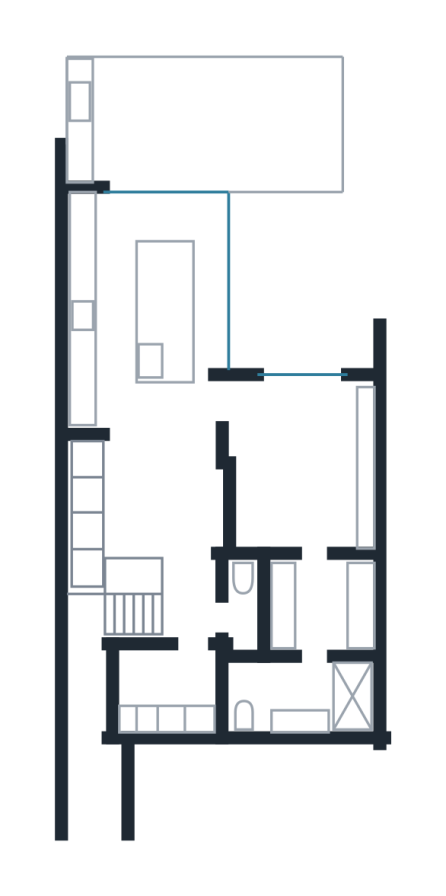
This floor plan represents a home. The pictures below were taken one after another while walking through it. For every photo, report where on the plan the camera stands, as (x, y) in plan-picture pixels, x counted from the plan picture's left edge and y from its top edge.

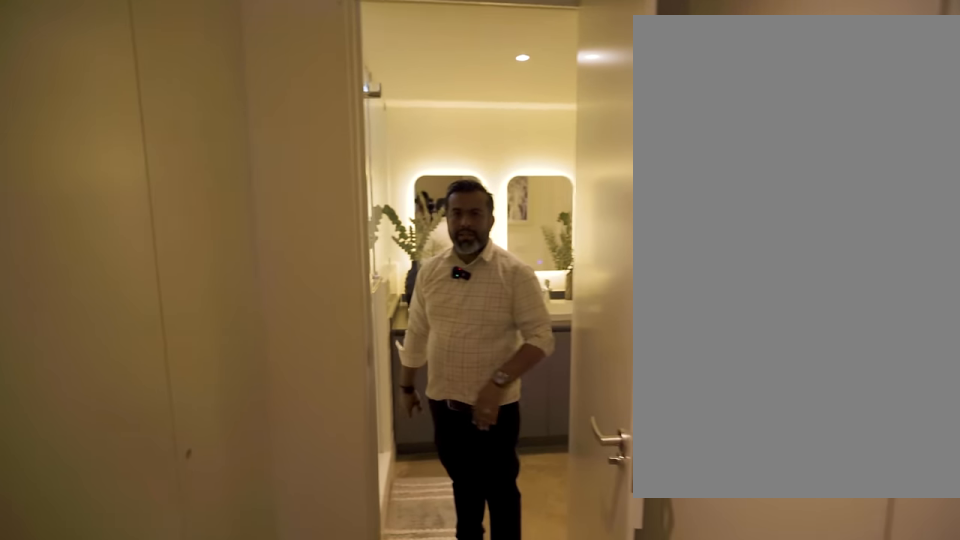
(314, 573)
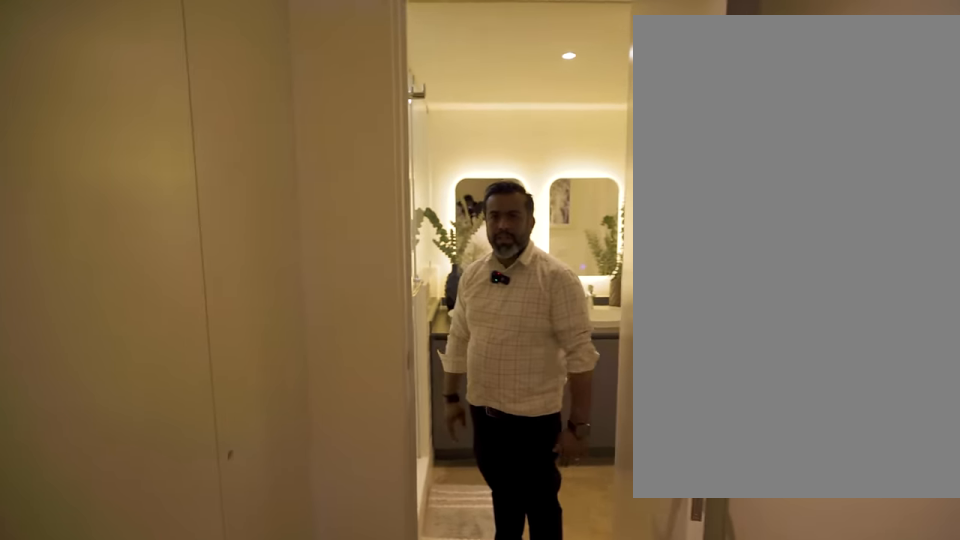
(314, 573)
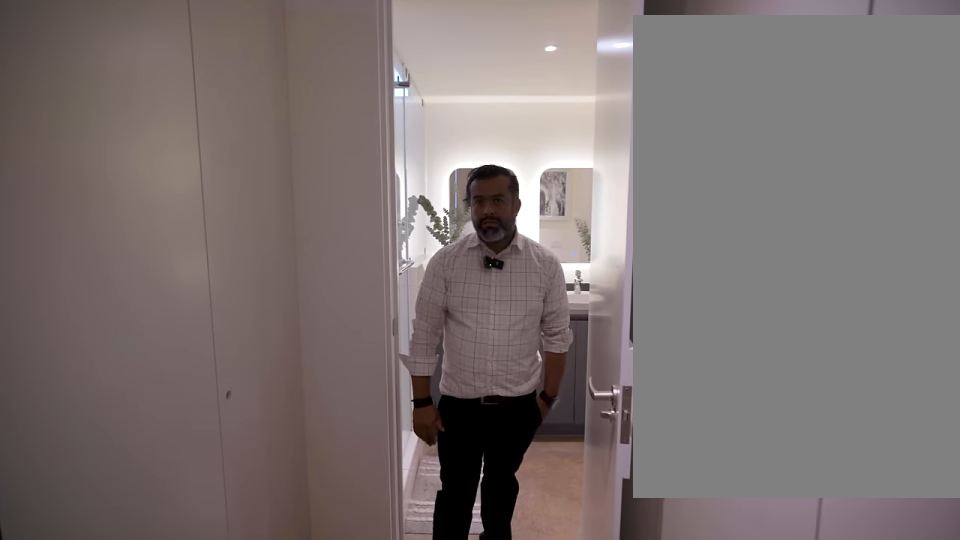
(314, 583)
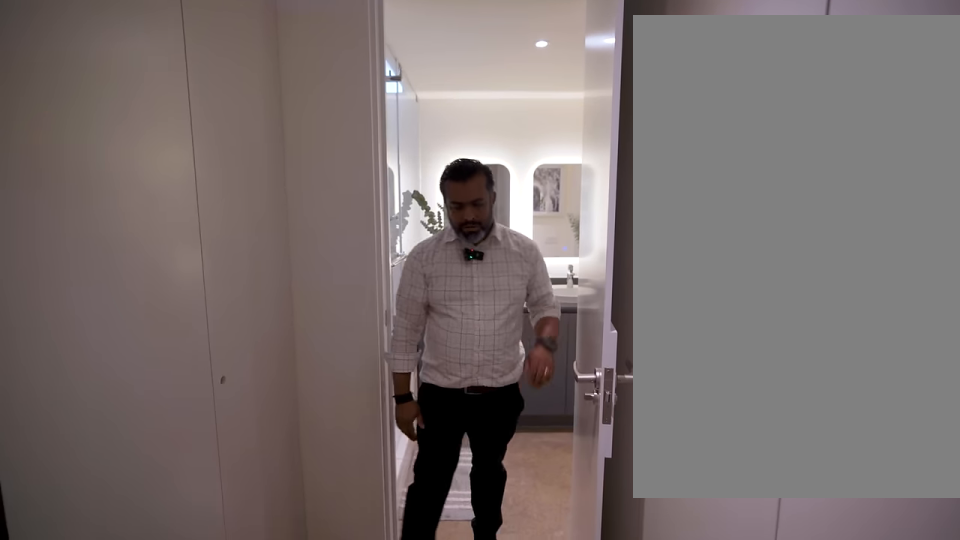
(314, 584)
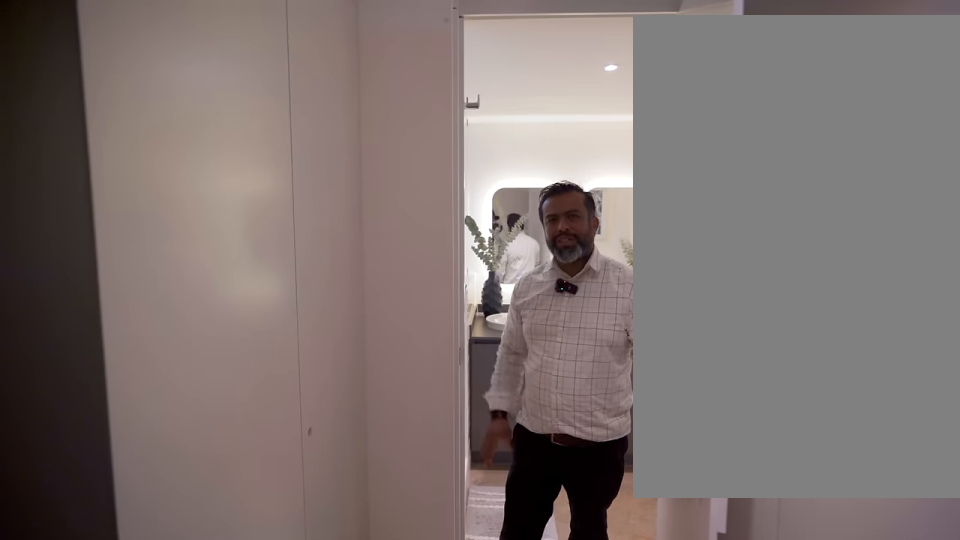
(314, 583)
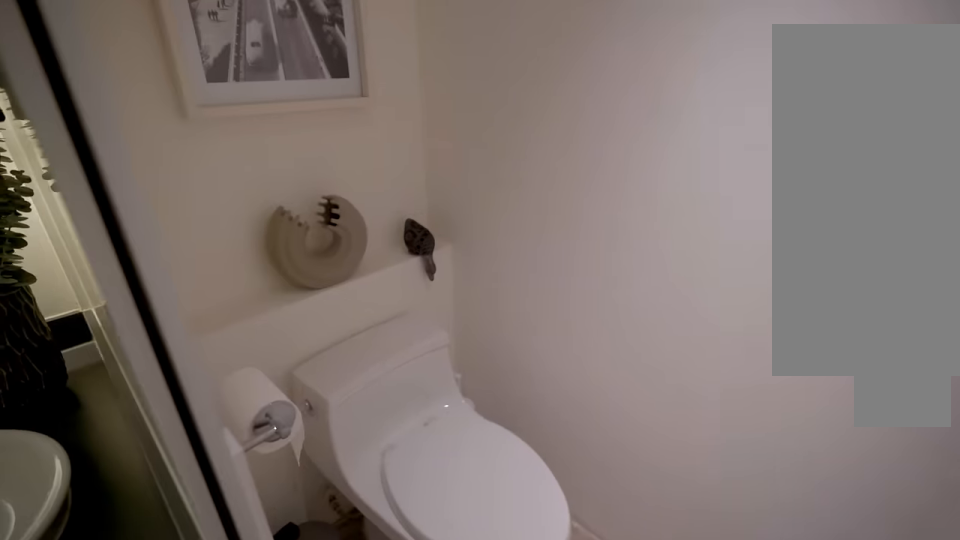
(307, 677)
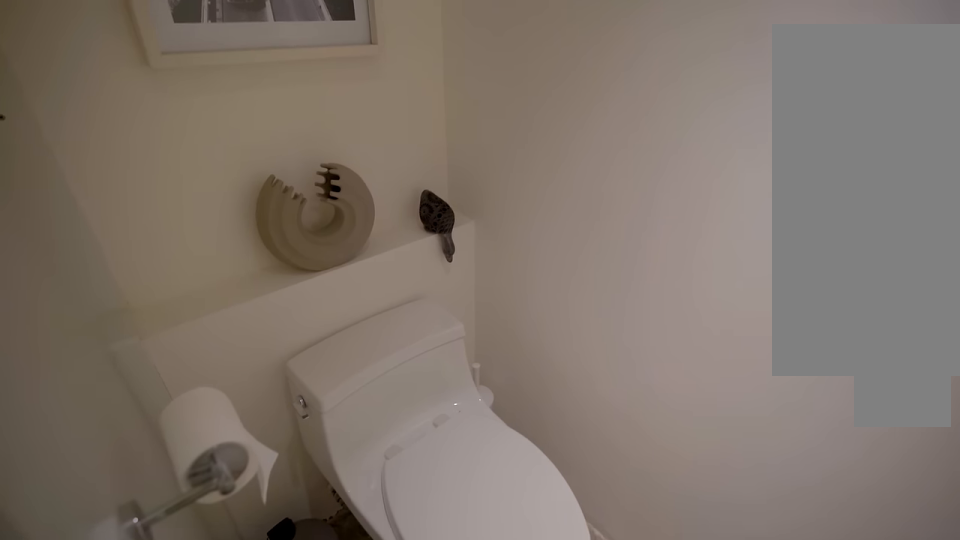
(307, 677)
